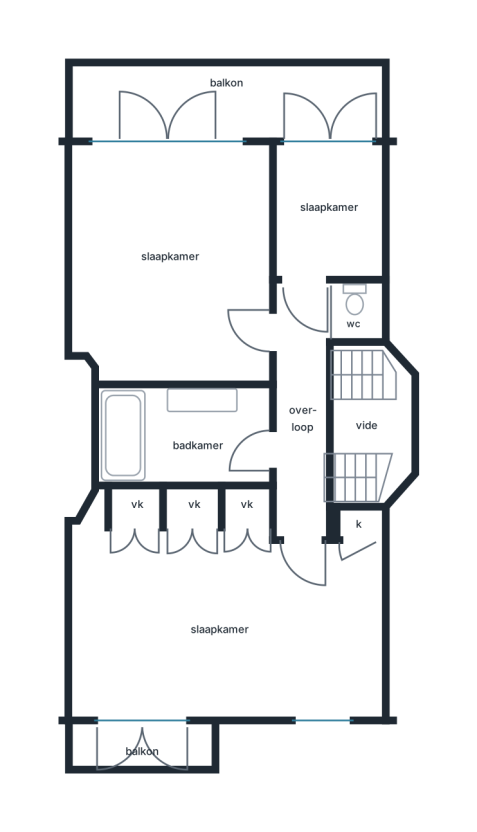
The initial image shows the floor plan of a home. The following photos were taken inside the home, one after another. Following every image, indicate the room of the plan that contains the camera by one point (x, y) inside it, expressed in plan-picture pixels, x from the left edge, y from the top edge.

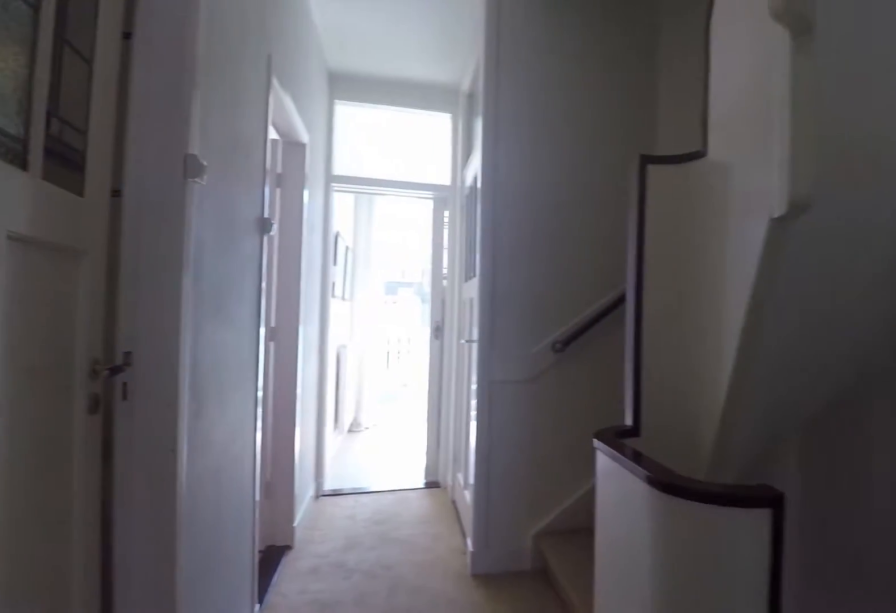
(319, 421)
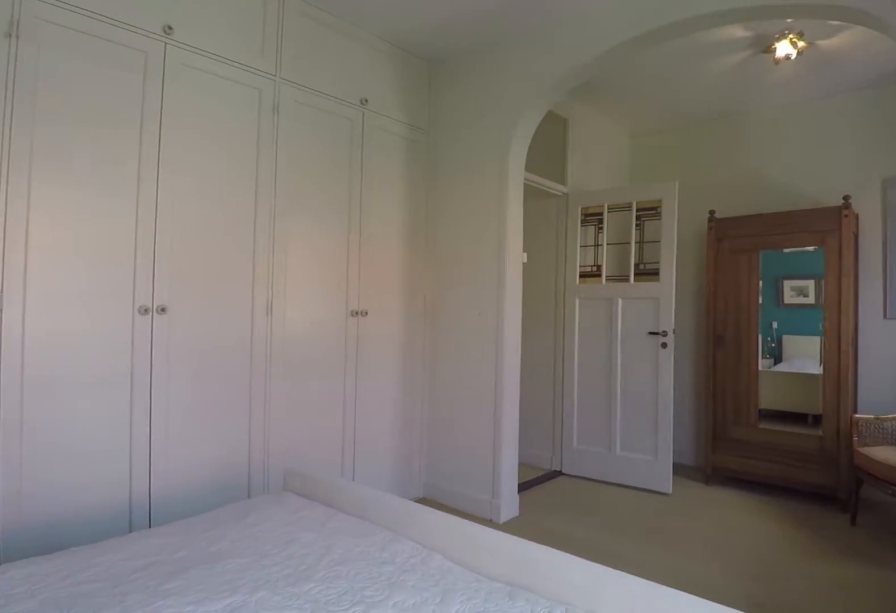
(339, 631)
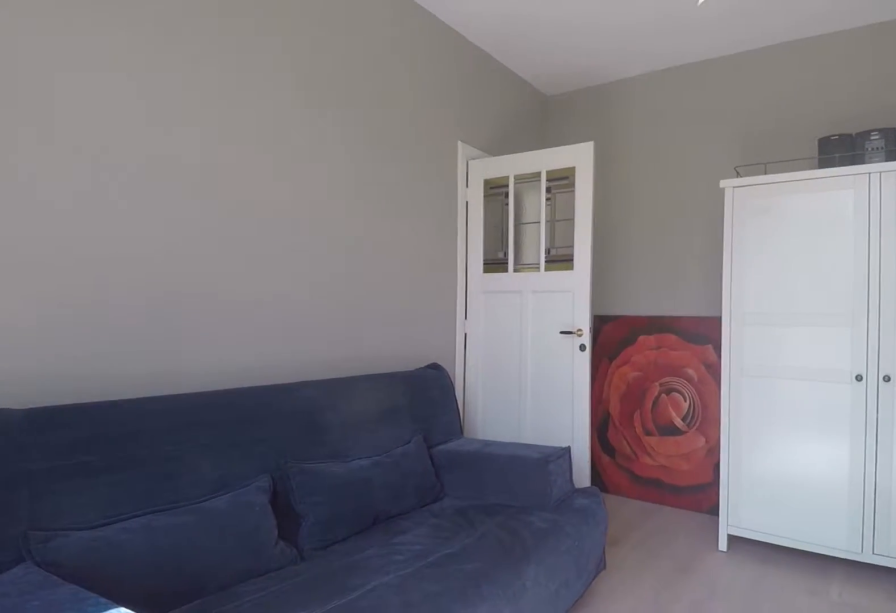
(173, 263)
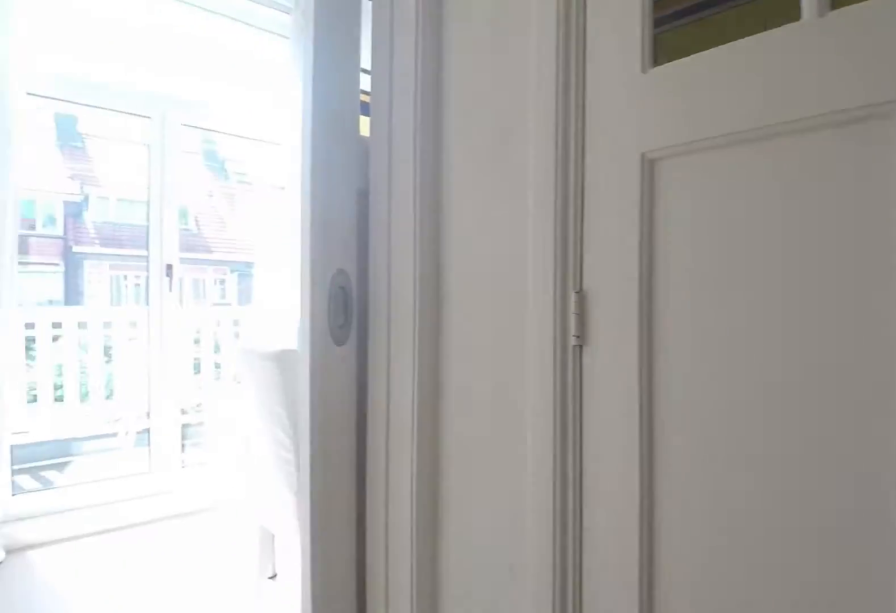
(325, 427)
